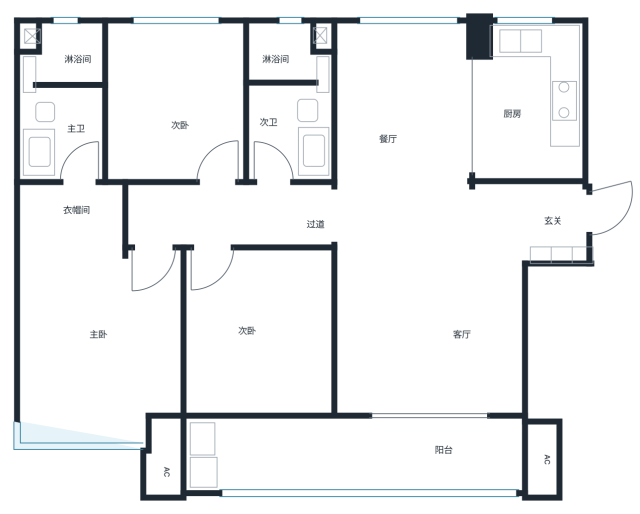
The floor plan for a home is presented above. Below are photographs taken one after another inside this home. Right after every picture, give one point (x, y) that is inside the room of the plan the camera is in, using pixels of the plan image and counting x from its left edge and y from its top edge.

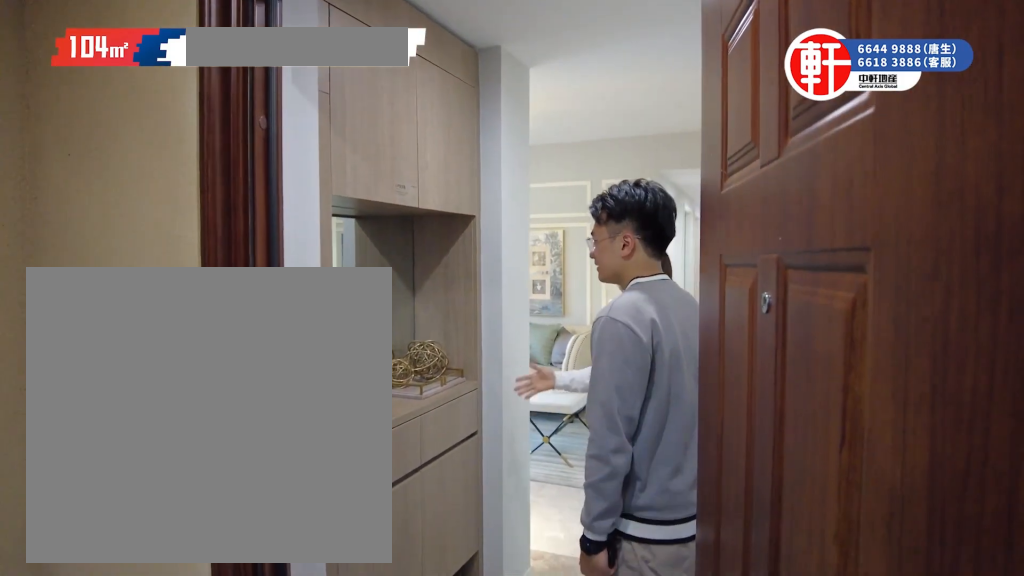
(554, 225)
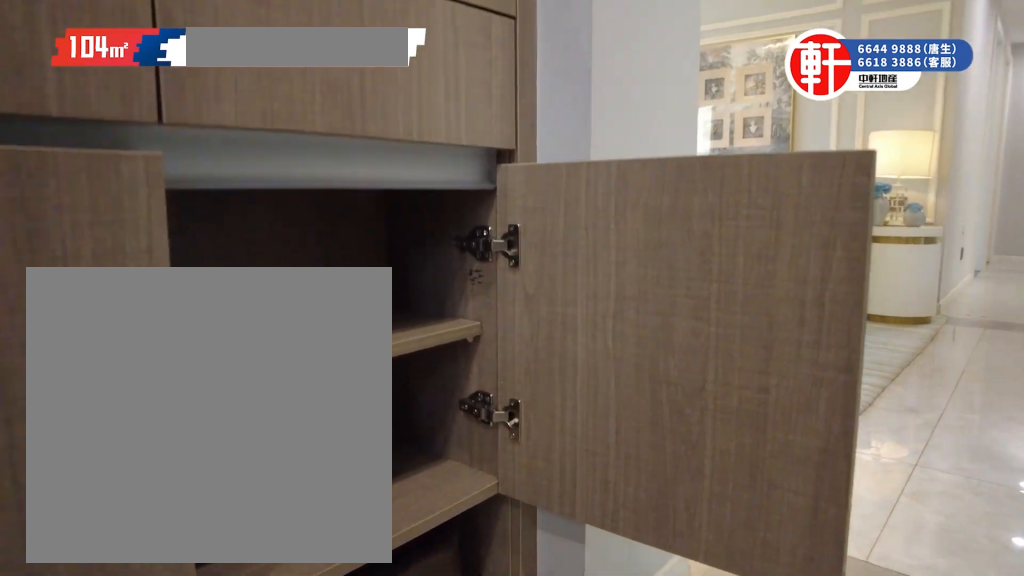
(554, 225)
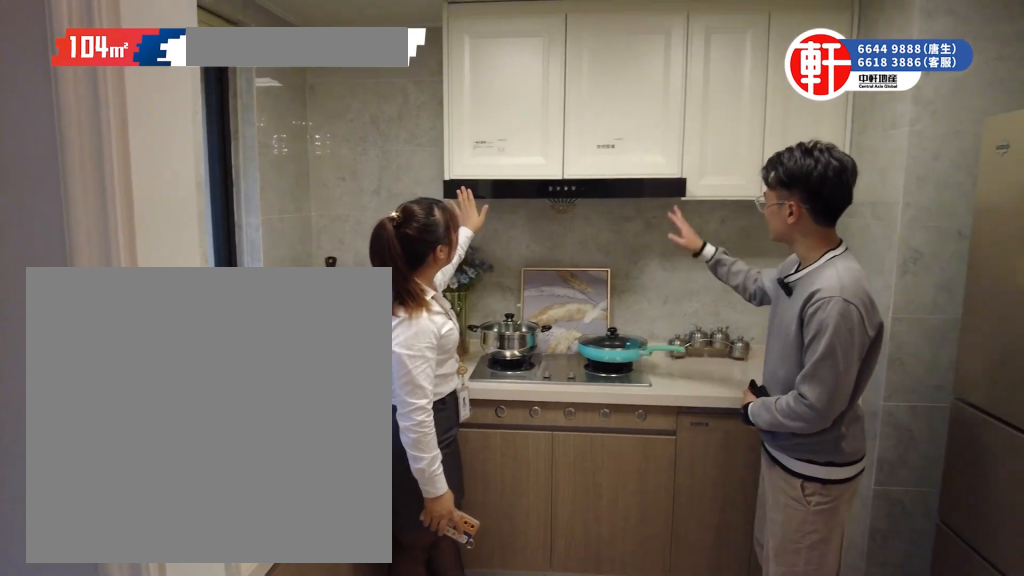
(533, 122)
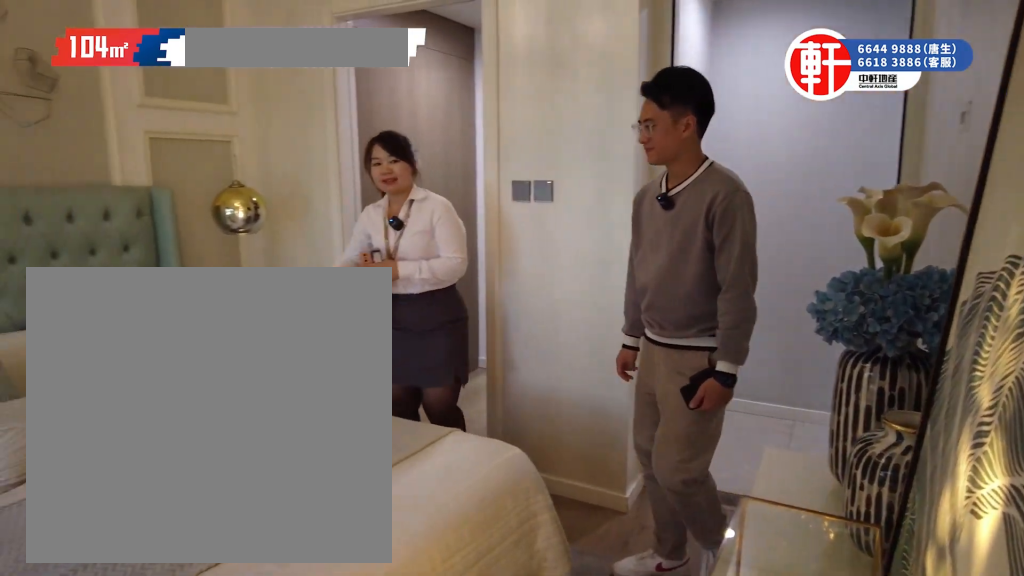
(97, 373)
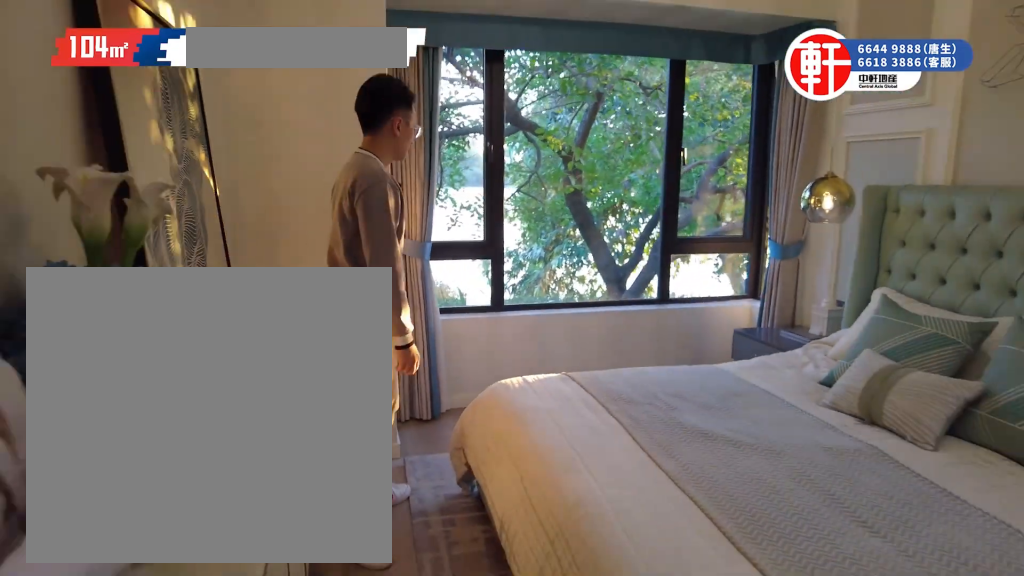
(97, 373)
